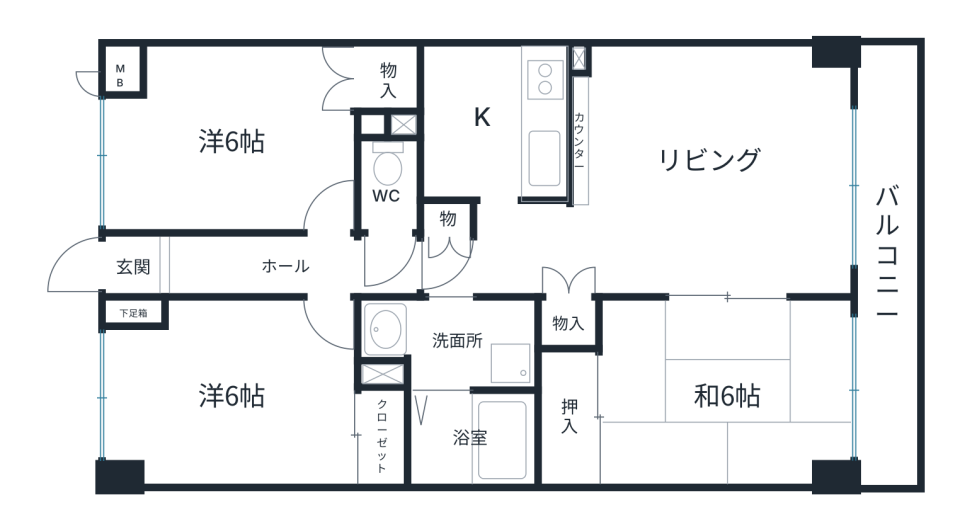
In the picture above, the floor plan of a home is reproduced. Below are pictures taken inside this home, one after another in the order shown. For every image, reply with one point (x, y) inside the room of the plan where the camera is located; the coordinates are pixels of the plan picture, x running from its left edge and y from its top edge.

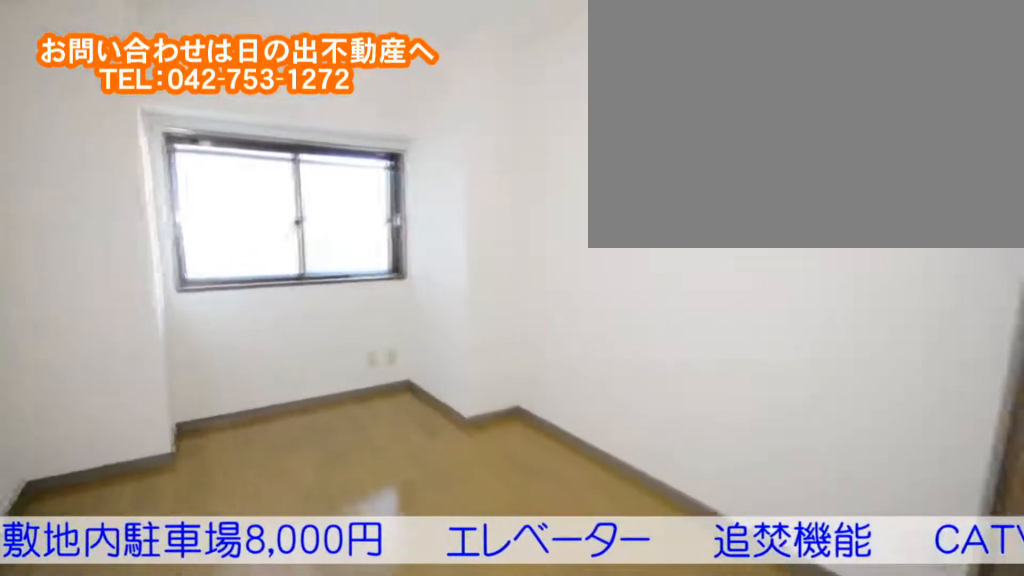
(178, 418)
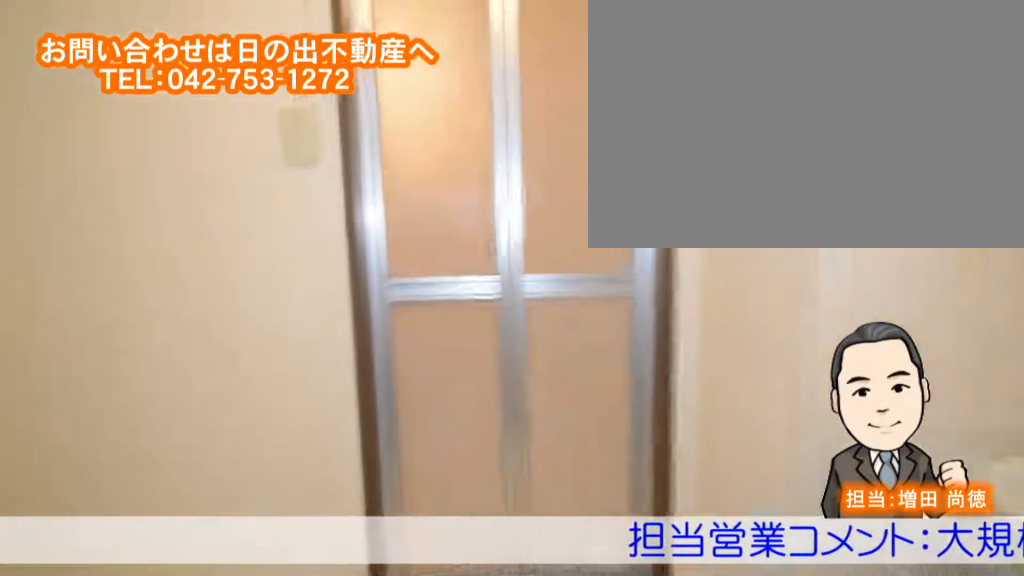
(483, 336)
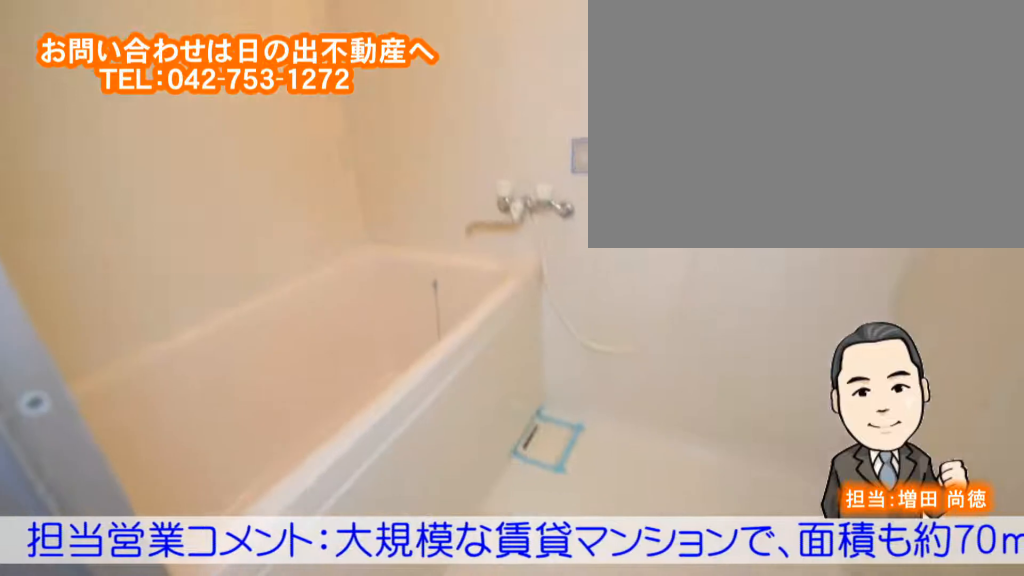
(472, 439)
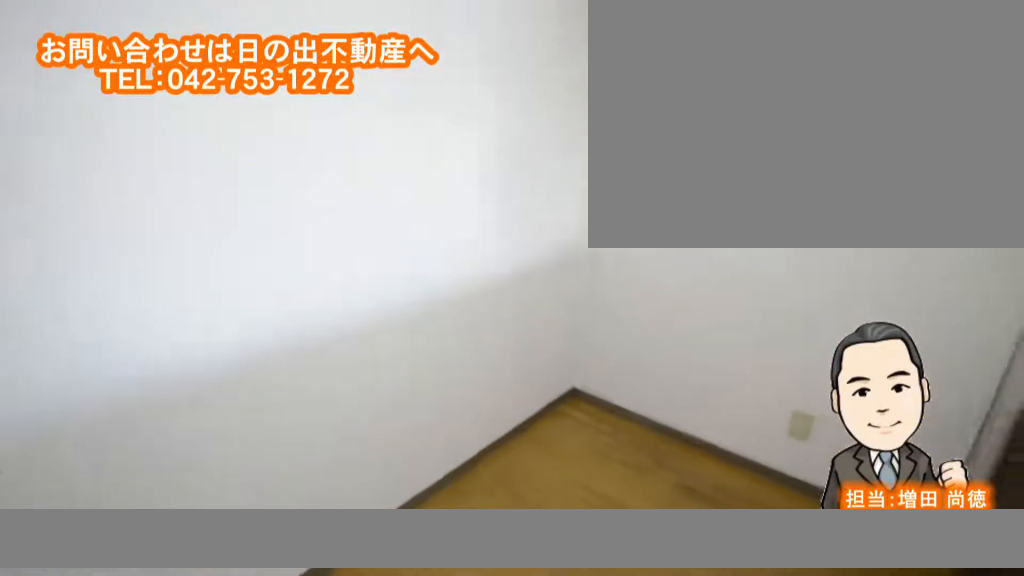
(477, 124)
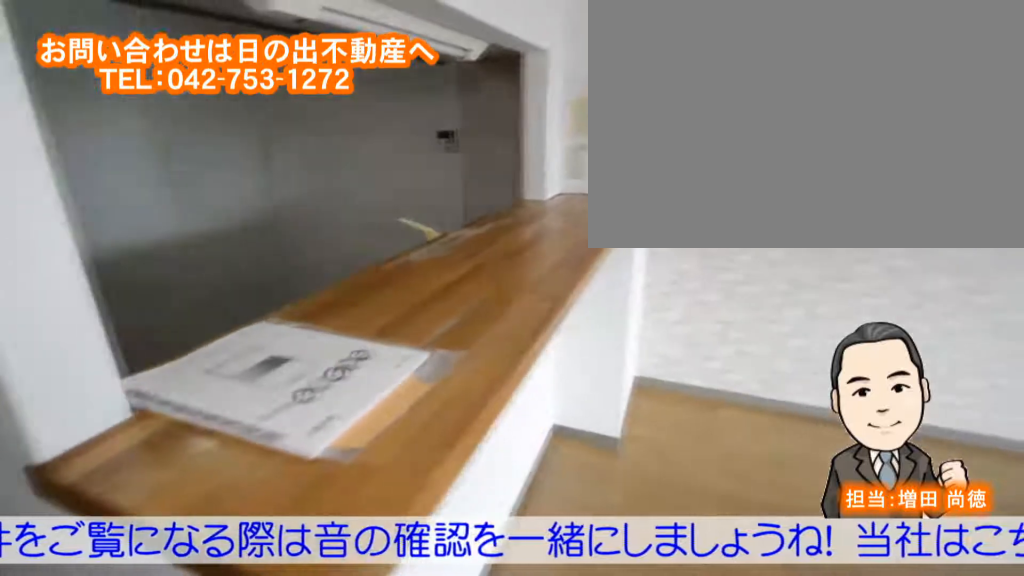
(701, 204)
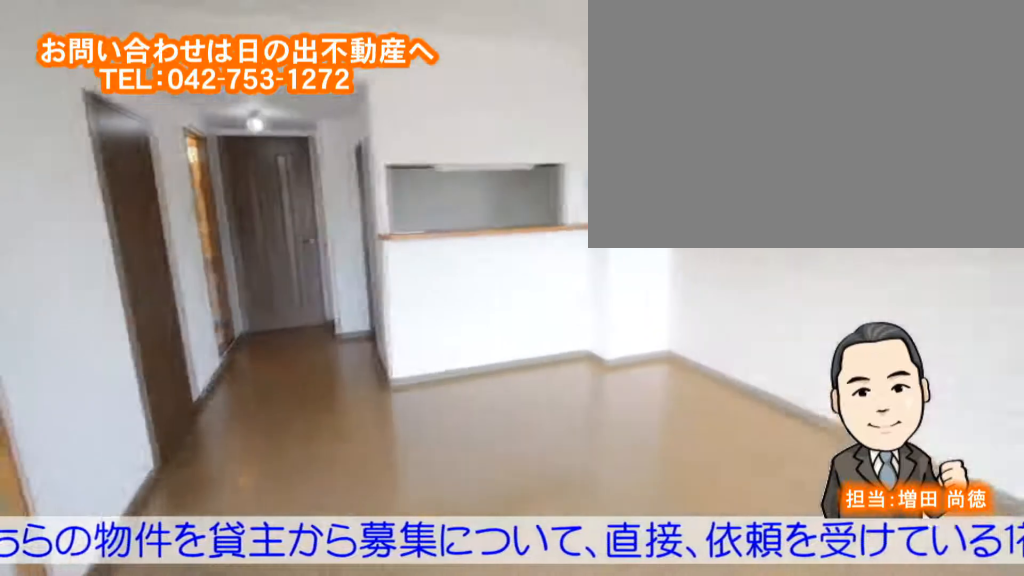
(702, 205)
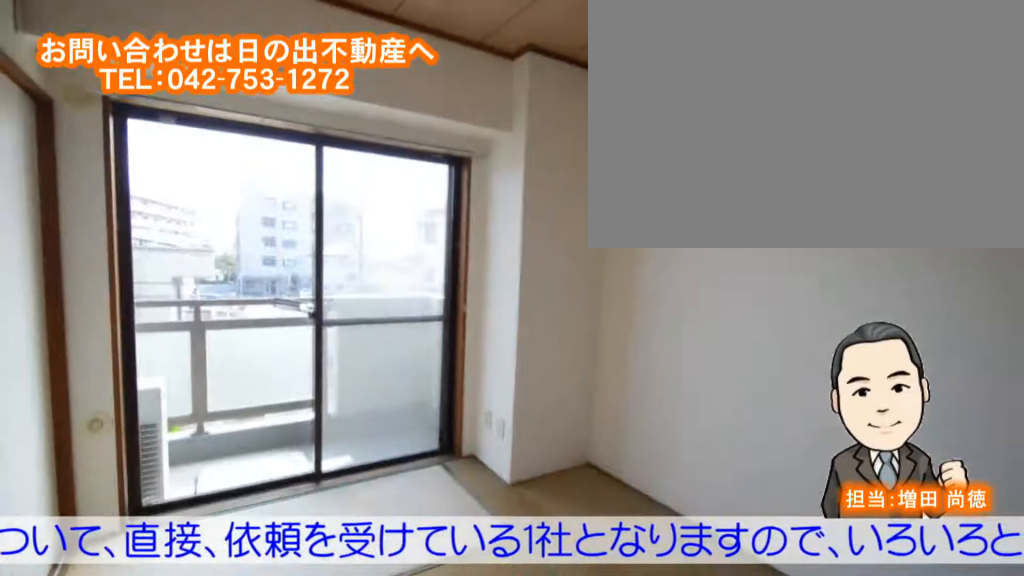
(662, 382)
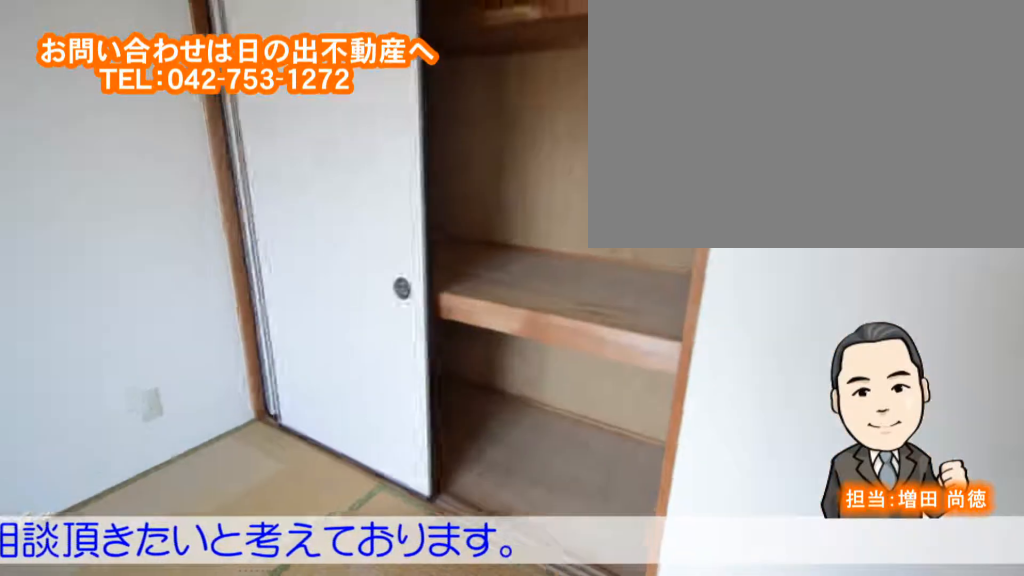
(662, 382)
